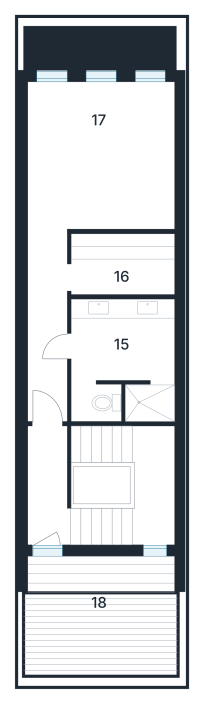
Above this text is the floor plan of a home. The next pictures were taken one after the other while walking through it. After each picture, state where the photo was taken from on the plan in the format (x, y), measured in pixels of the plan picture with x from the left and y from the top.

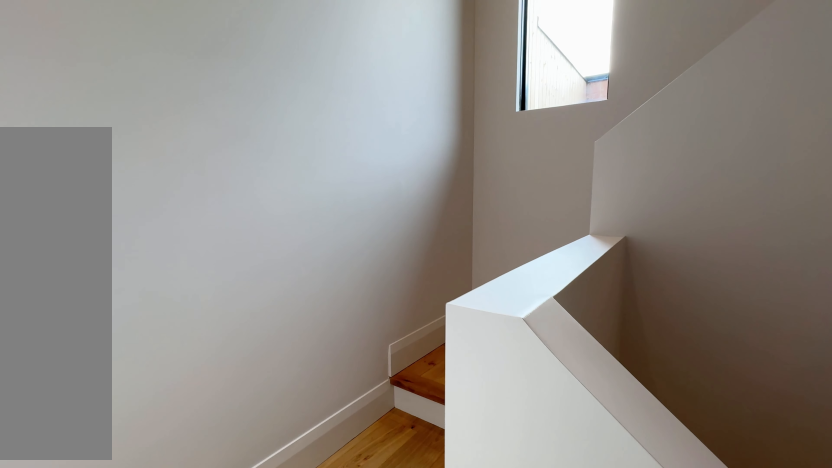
(120, 453)
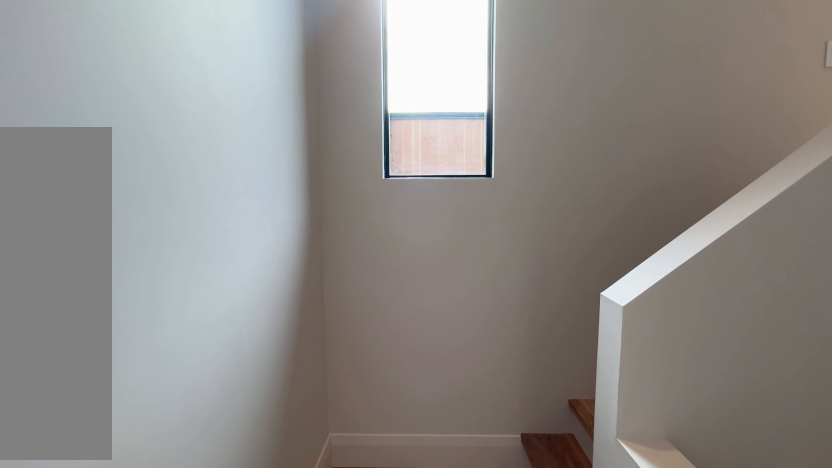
(143, 456)
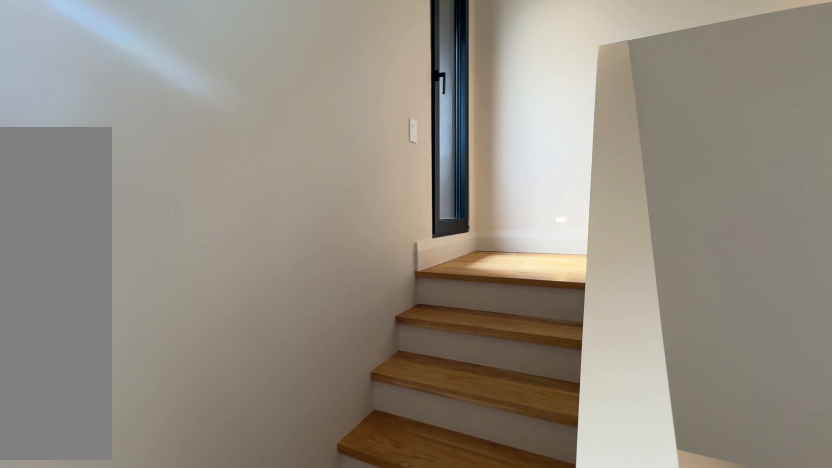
(149, 489)
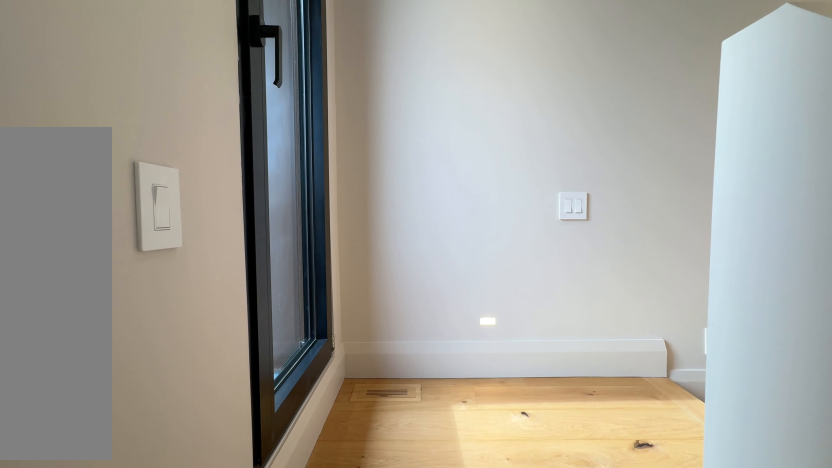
(112, 518)
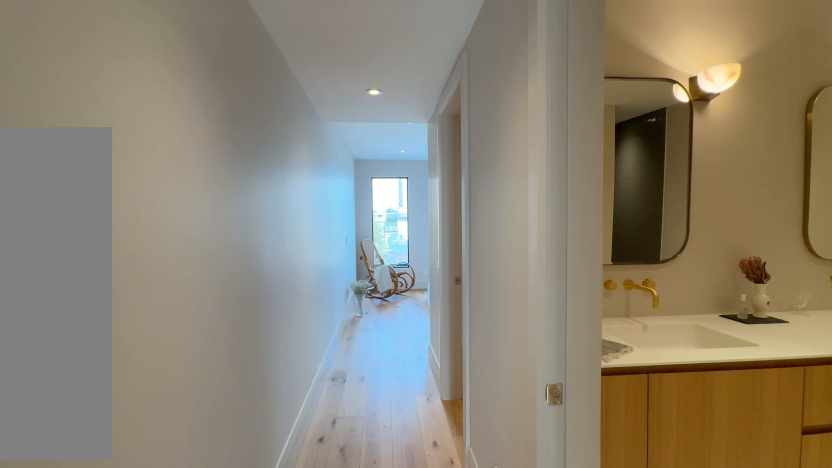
(48, 385)
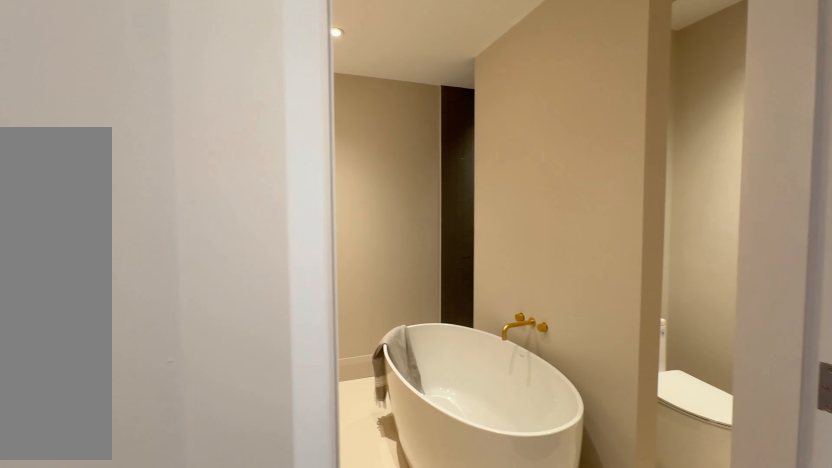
(46, 324)
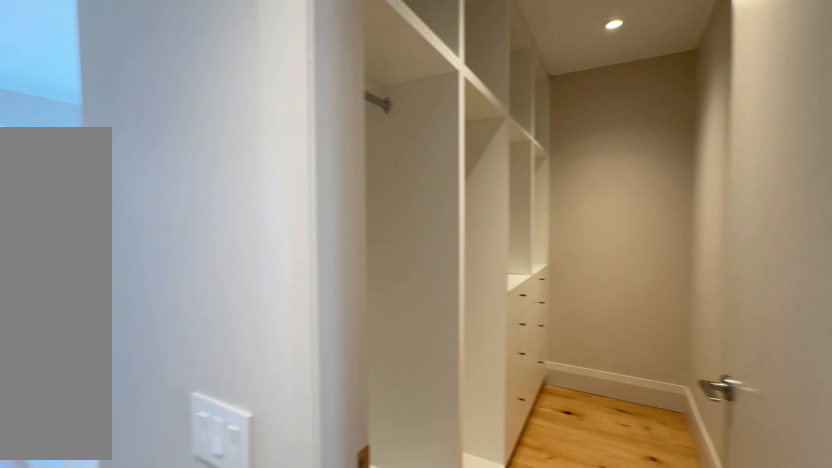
(44, 253)
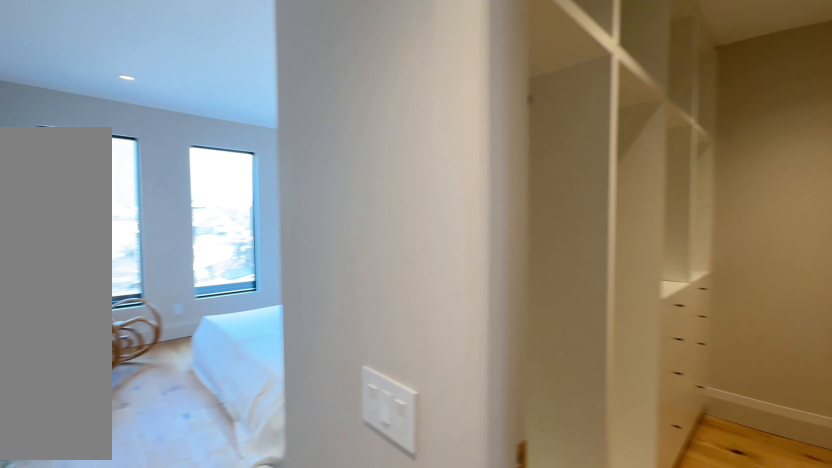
(45, 248)
